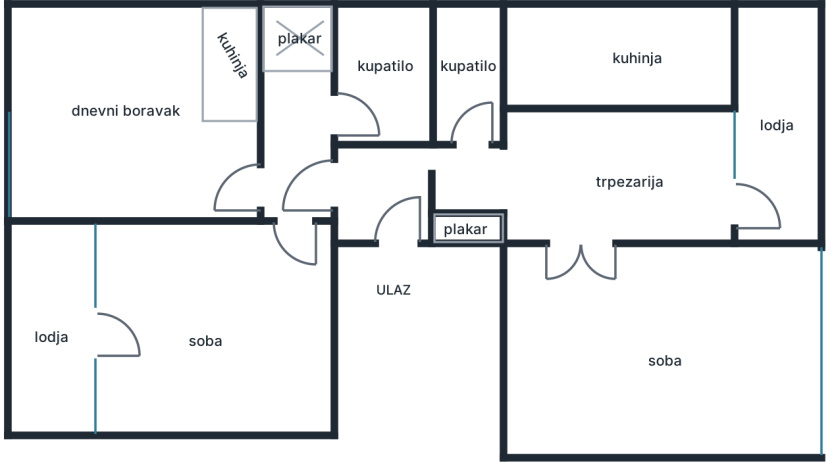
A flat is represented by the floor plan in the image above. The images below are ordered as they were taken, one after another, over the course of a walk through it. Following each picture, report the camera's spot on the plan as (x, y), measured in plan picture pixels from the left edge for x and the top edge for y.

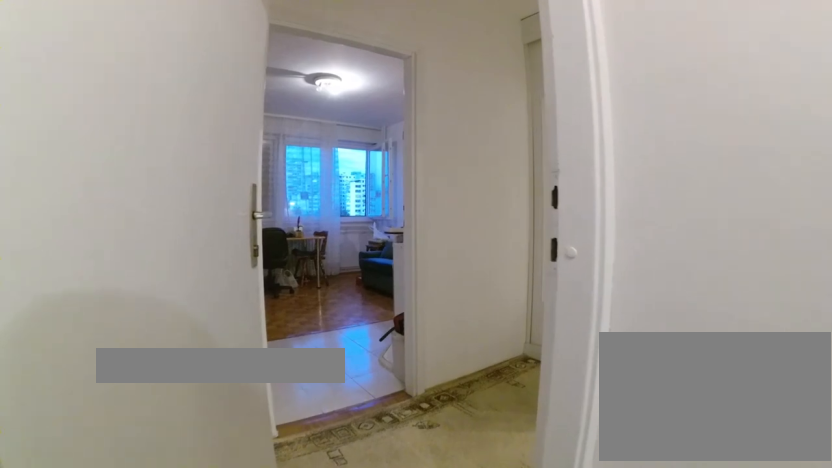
(378, 196)
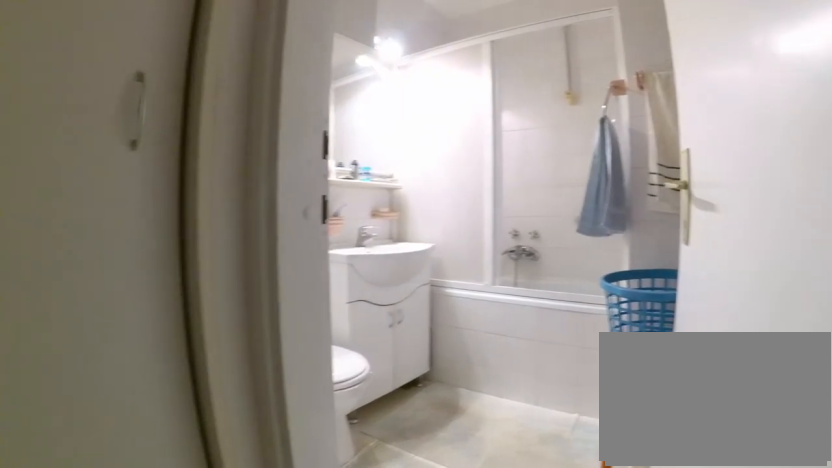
(304, 125)
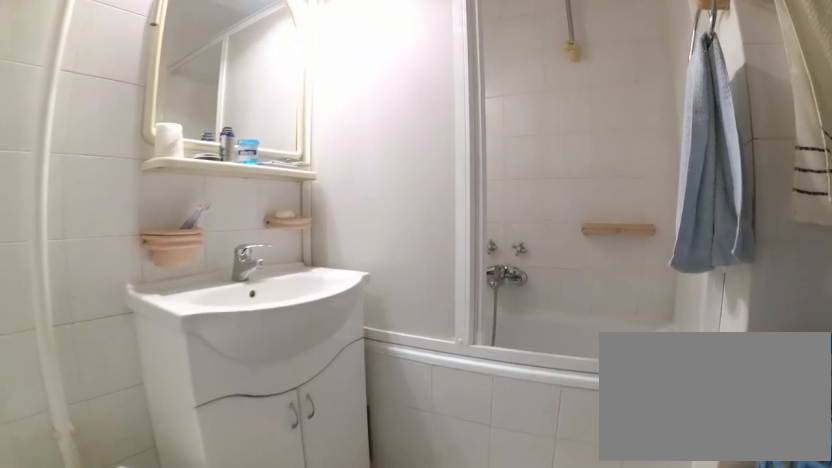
(355, 129)
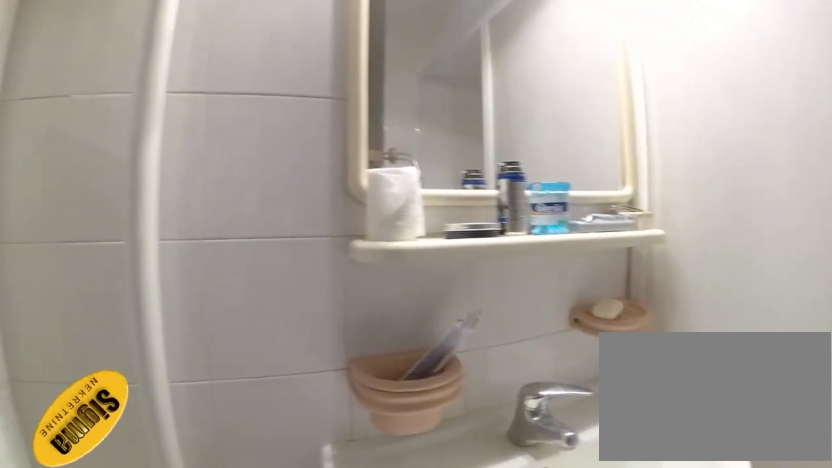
(375, 118)
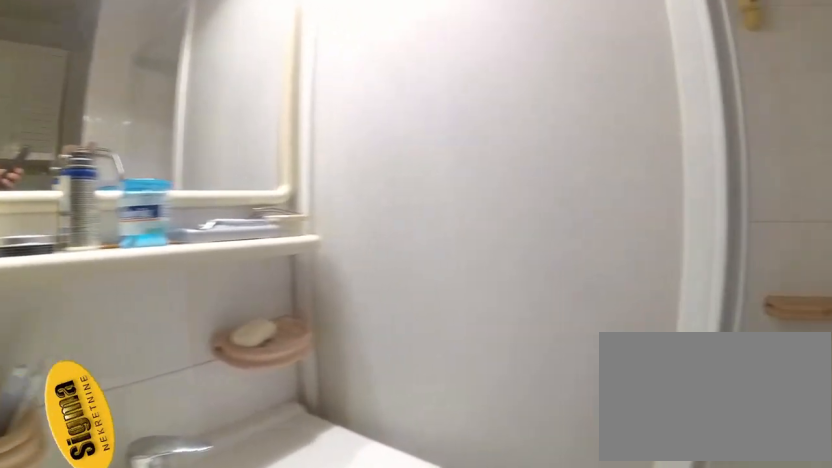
(365, 104)
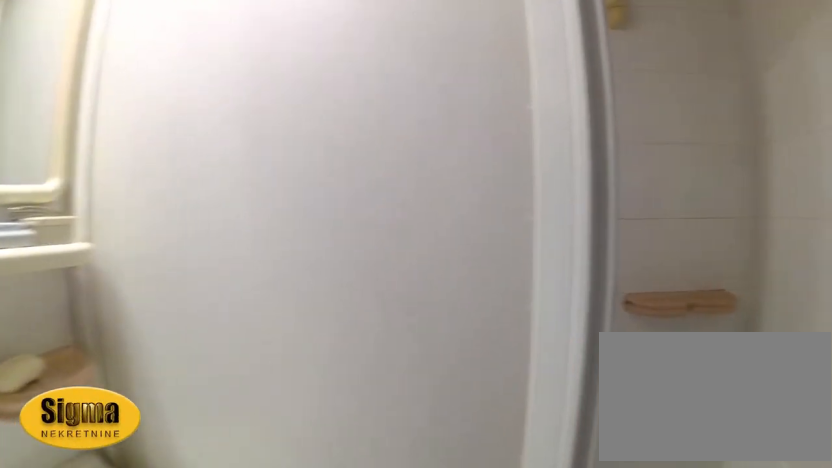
(365, 95)
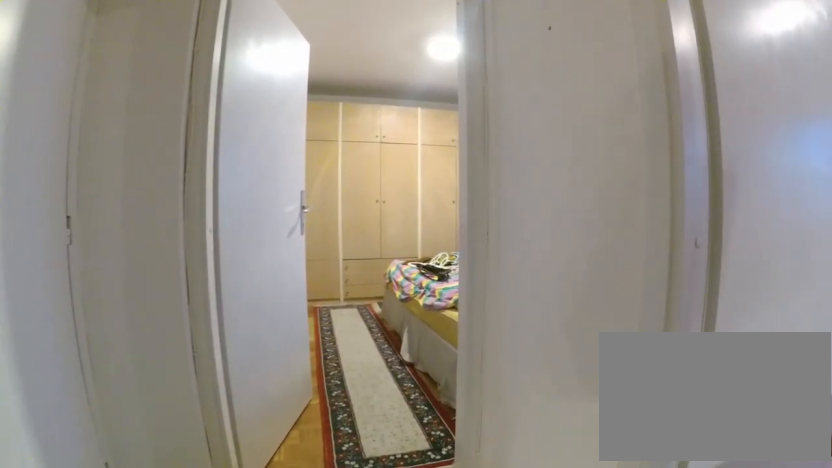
(302, 123)
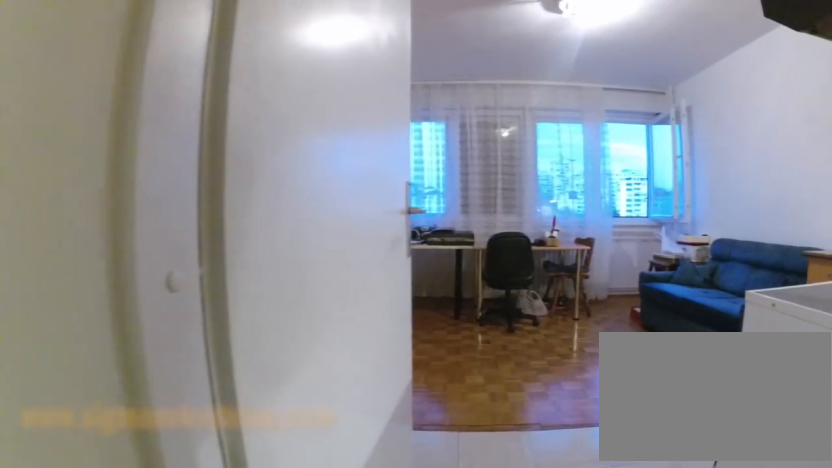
(306, 175)
